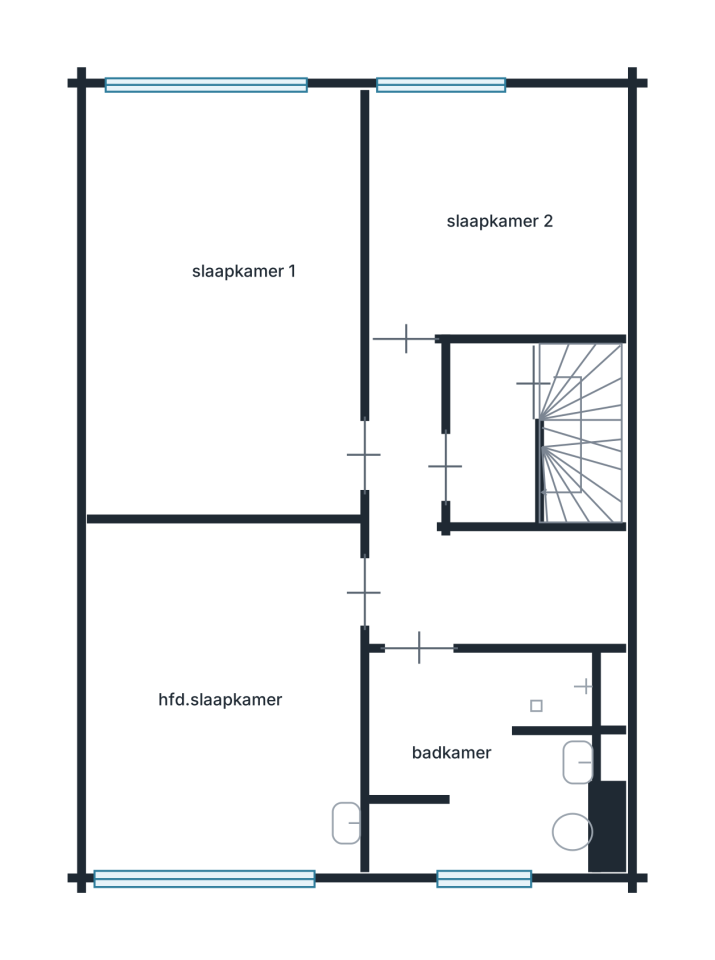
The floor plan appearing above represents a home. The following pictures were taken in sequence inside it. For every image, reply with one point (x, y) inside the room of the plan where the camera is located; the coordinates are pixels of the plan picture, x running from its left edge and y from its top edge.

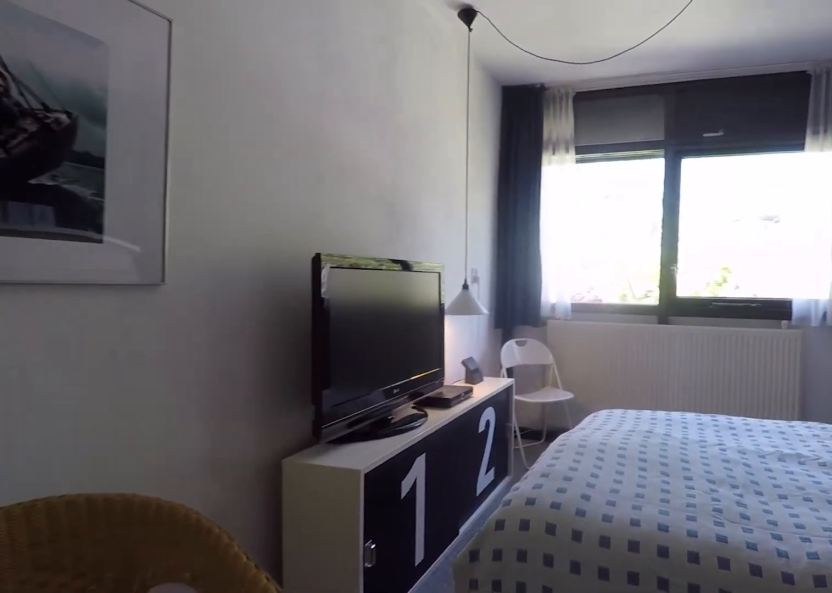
(226, 305)
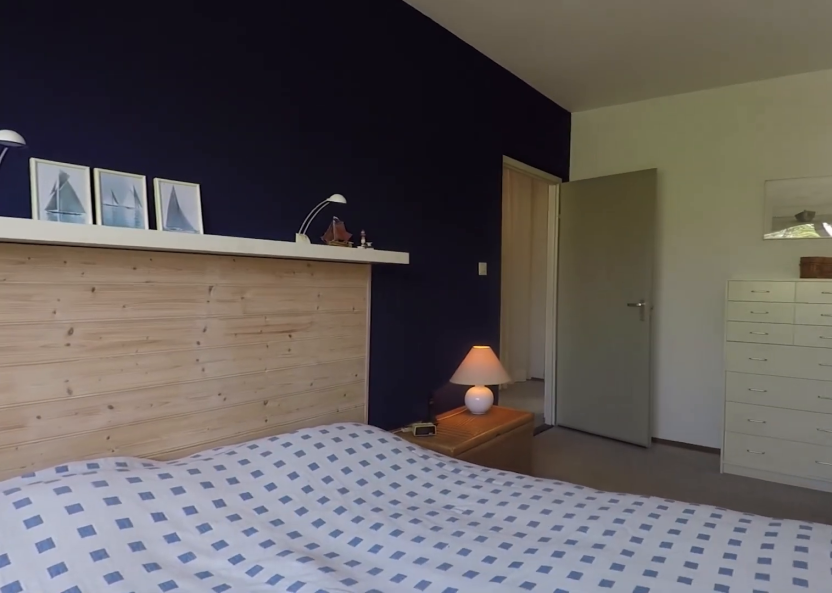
(226, 305)
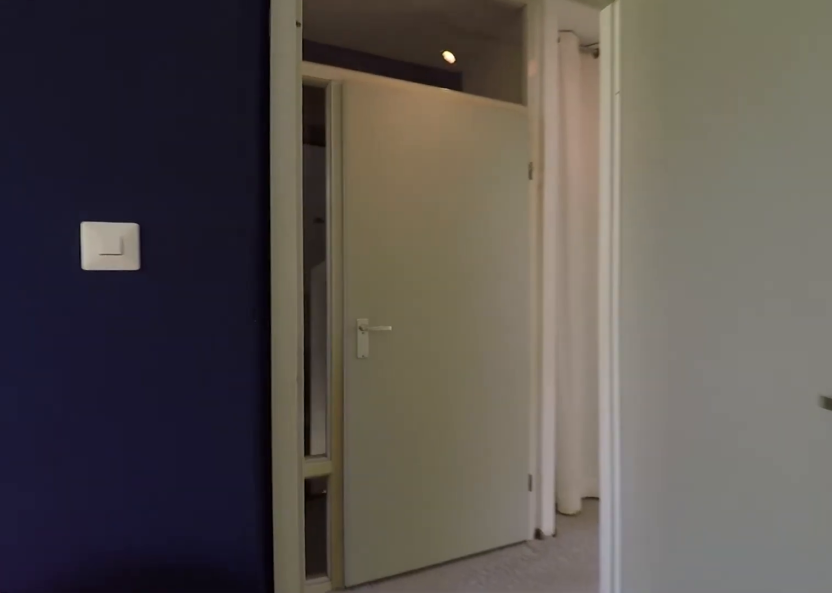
(226, 305)
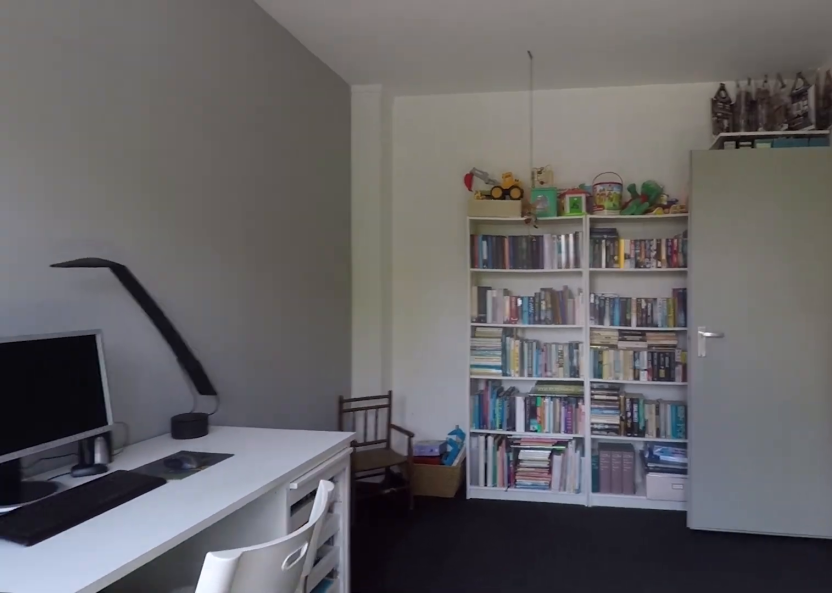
(227, 696)
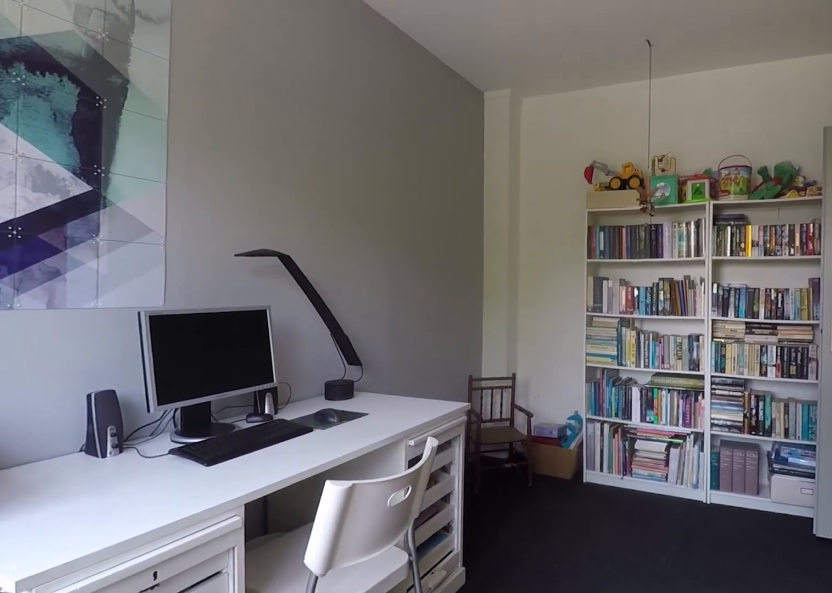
(227, 696)
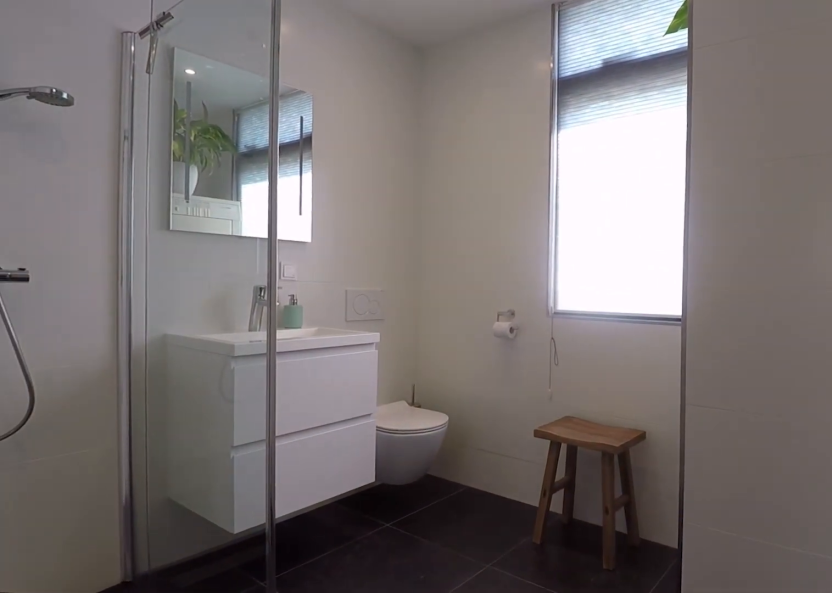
(480, 757)
